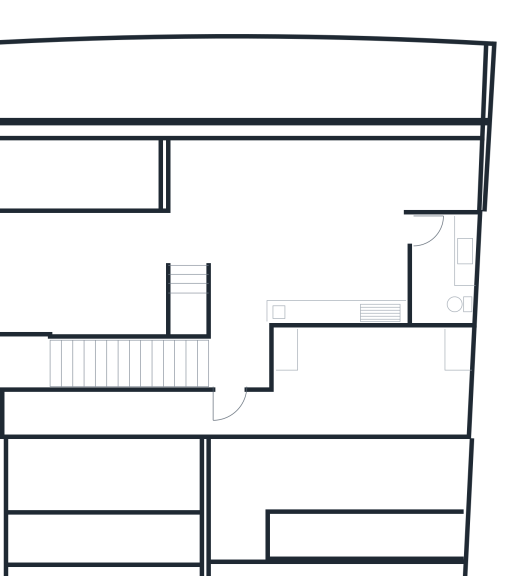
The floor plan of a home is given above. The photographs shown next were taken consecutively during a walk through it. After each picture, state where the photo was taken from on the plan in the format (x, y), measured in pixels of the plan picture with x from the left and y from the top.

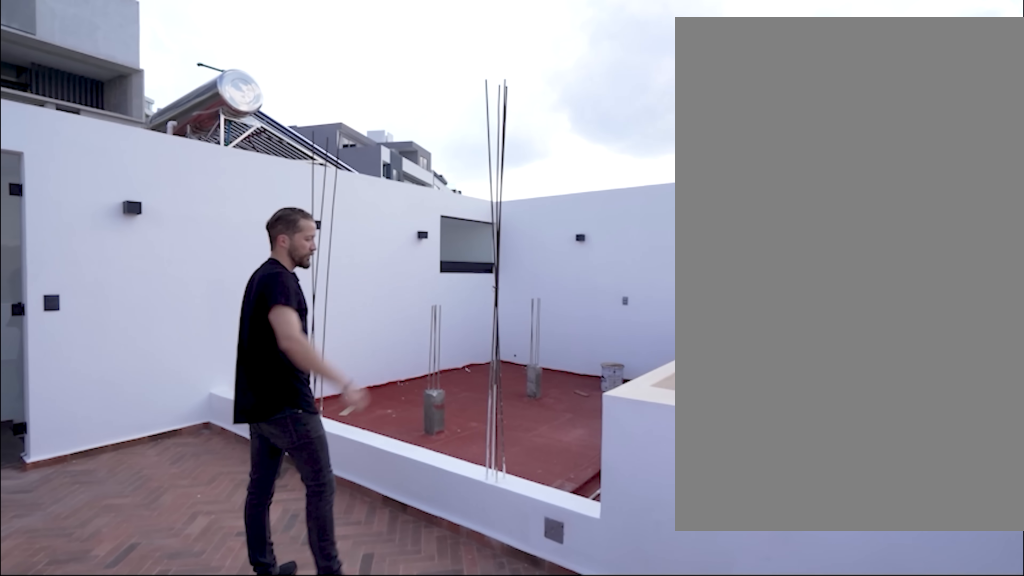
(211, 181)
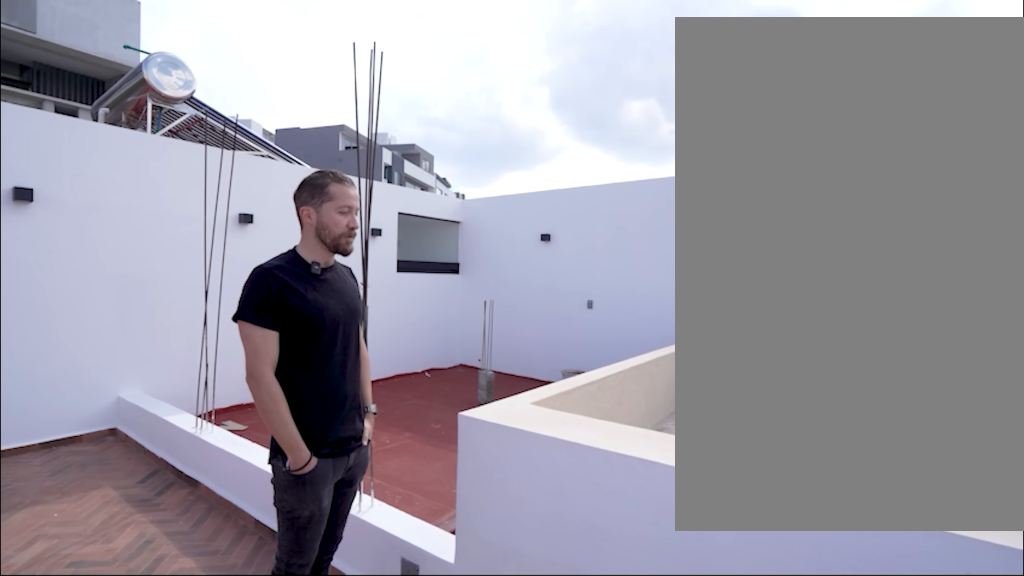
(188, 174)
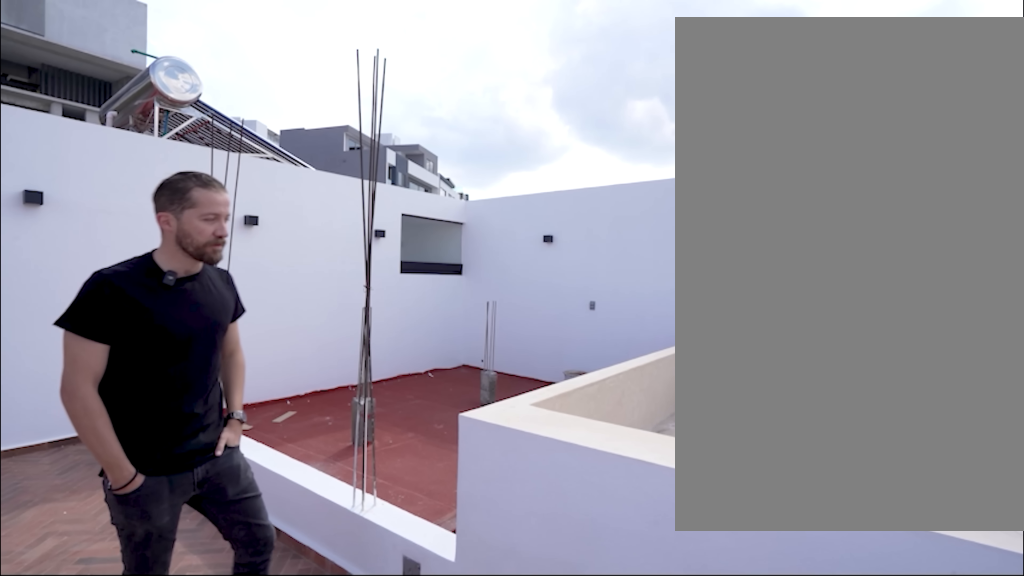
(188, 174)
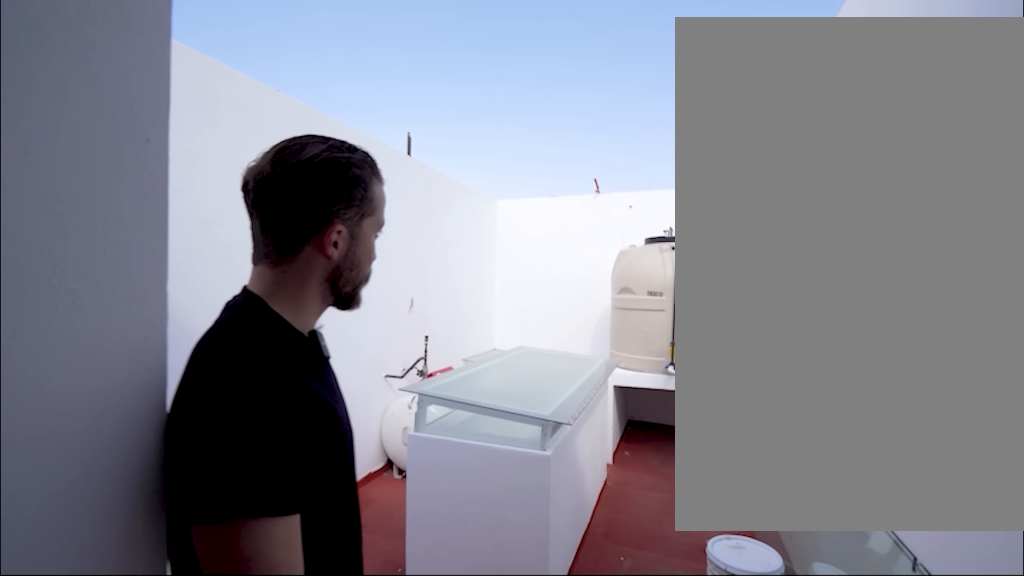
(269, 414)
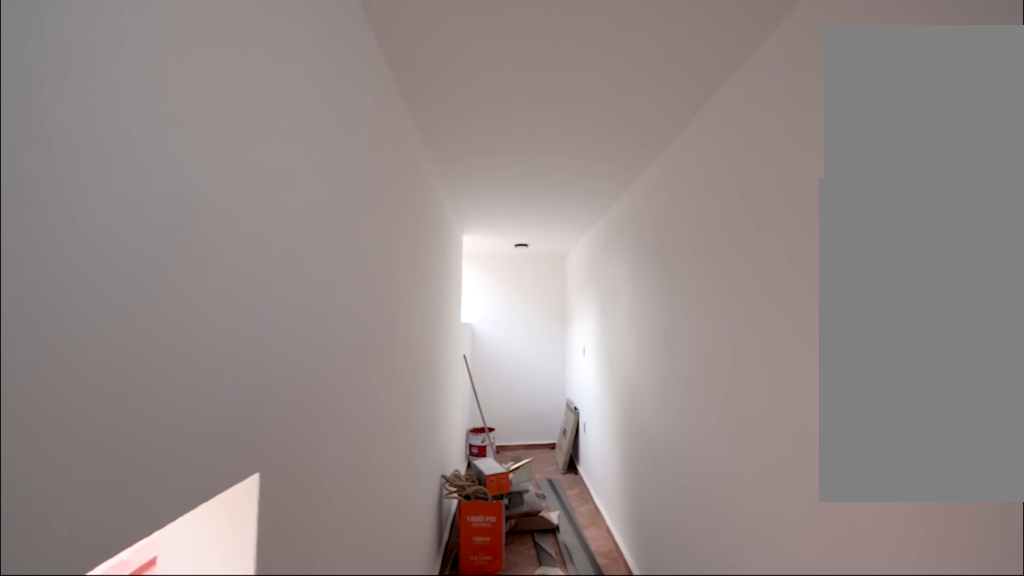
(217, 405)
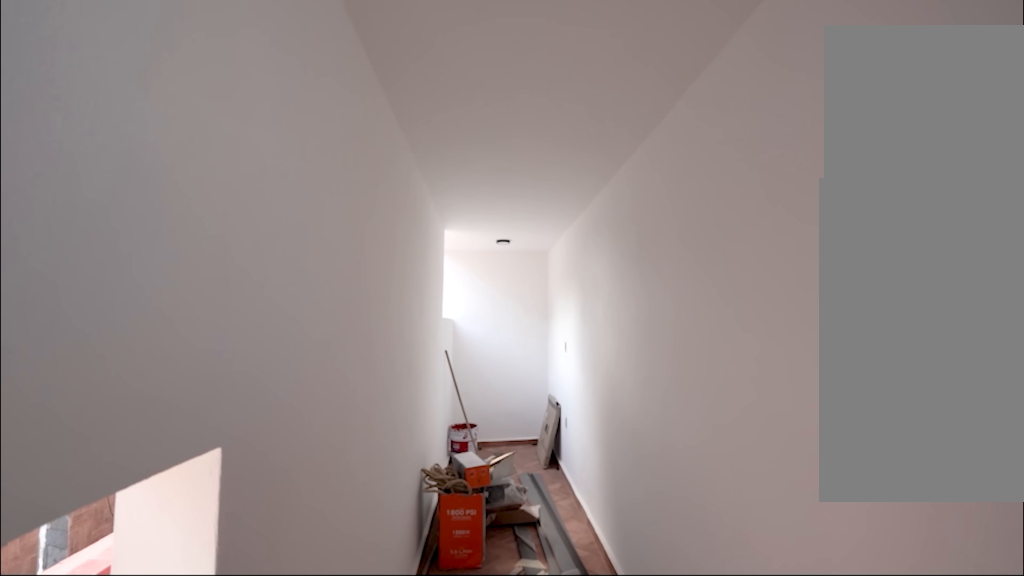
(218, 406)
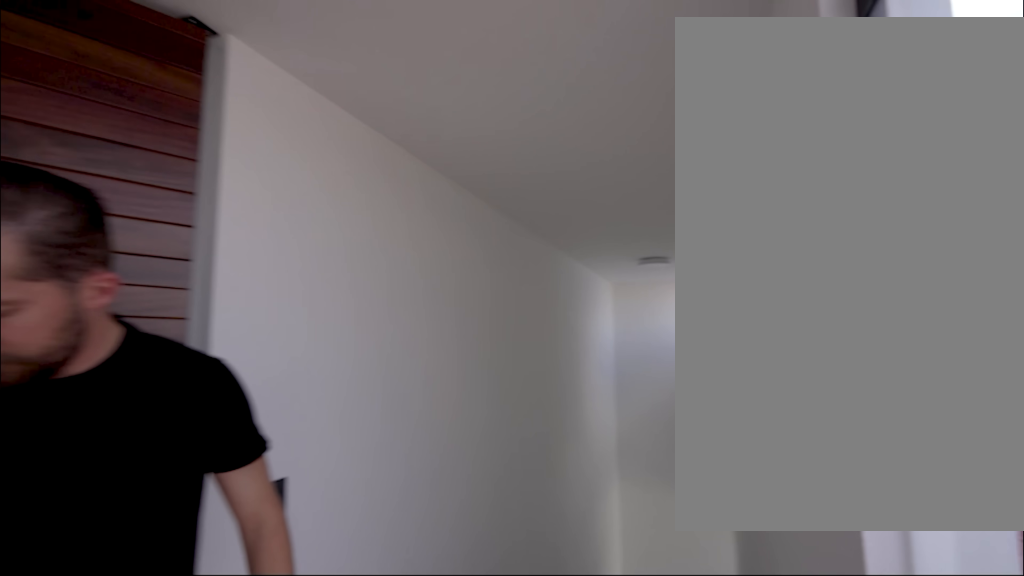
(226, 323)
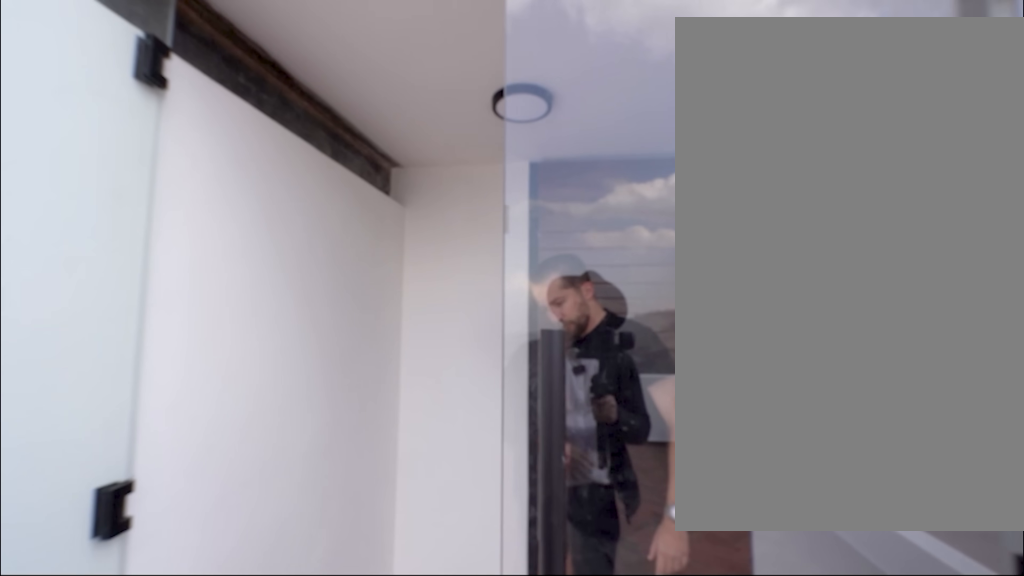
(229, 293)
